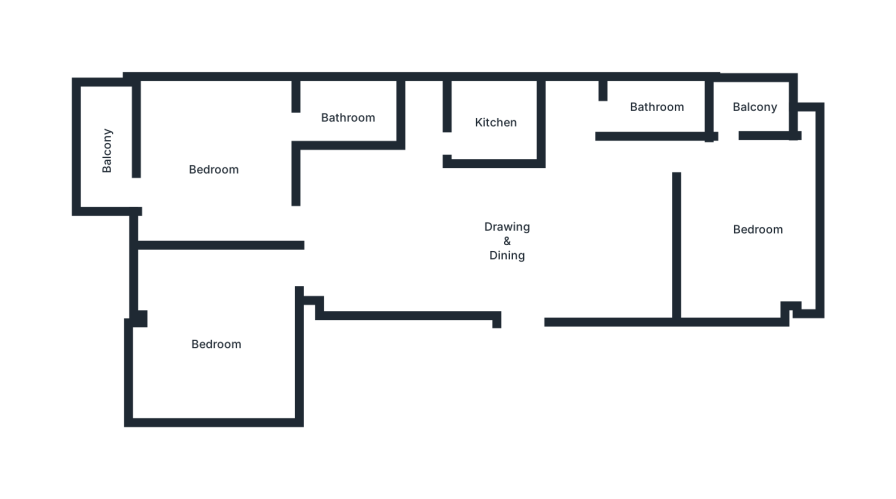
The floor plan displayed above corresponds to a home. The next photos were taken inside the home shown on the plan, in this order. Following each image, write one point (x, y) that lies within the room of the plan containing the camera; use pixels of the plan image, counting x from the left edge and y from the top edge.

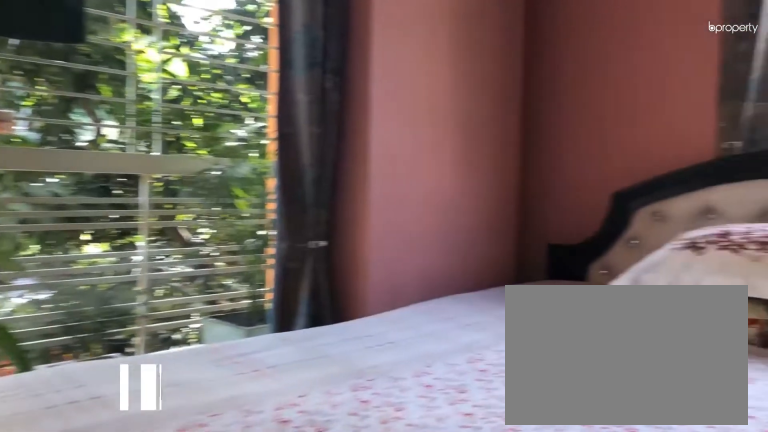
(212, 169)
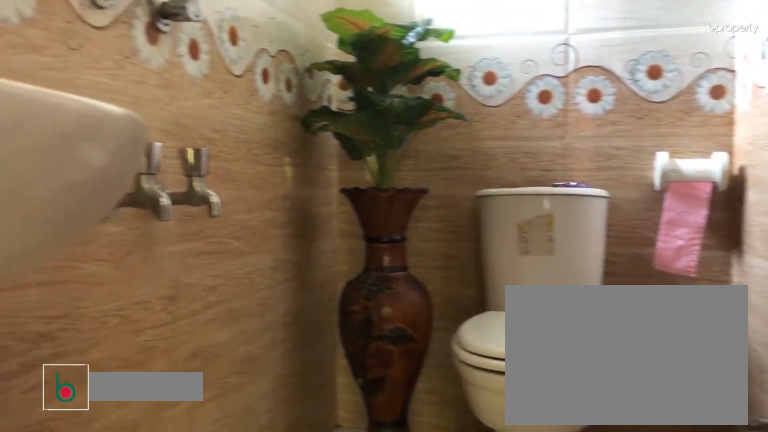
(359, 115)
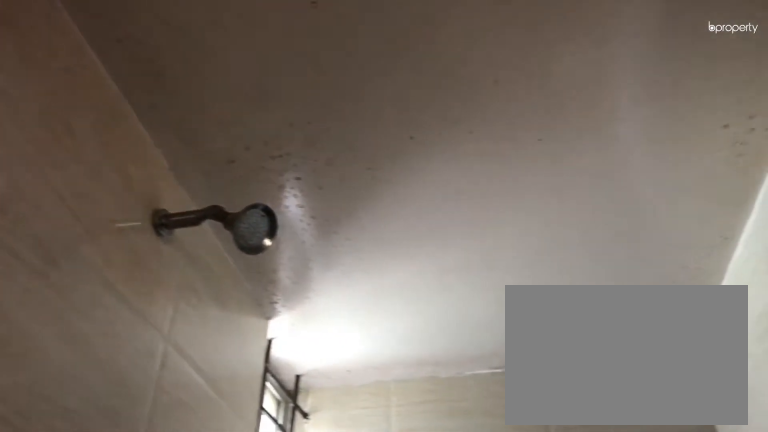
(359, 115)
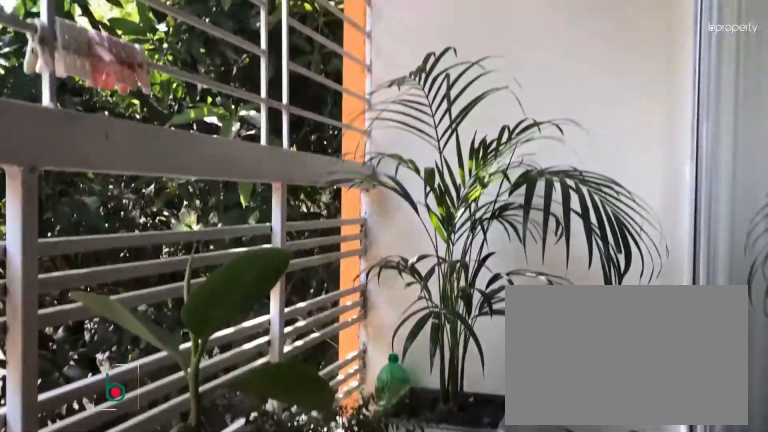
(112, 149)
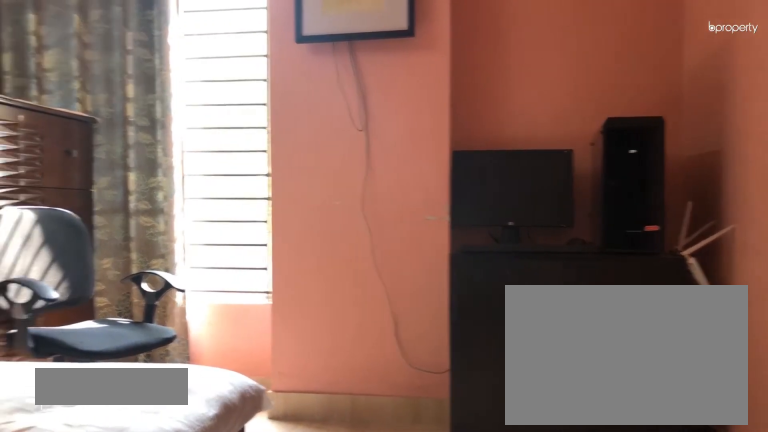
(213, 342)
